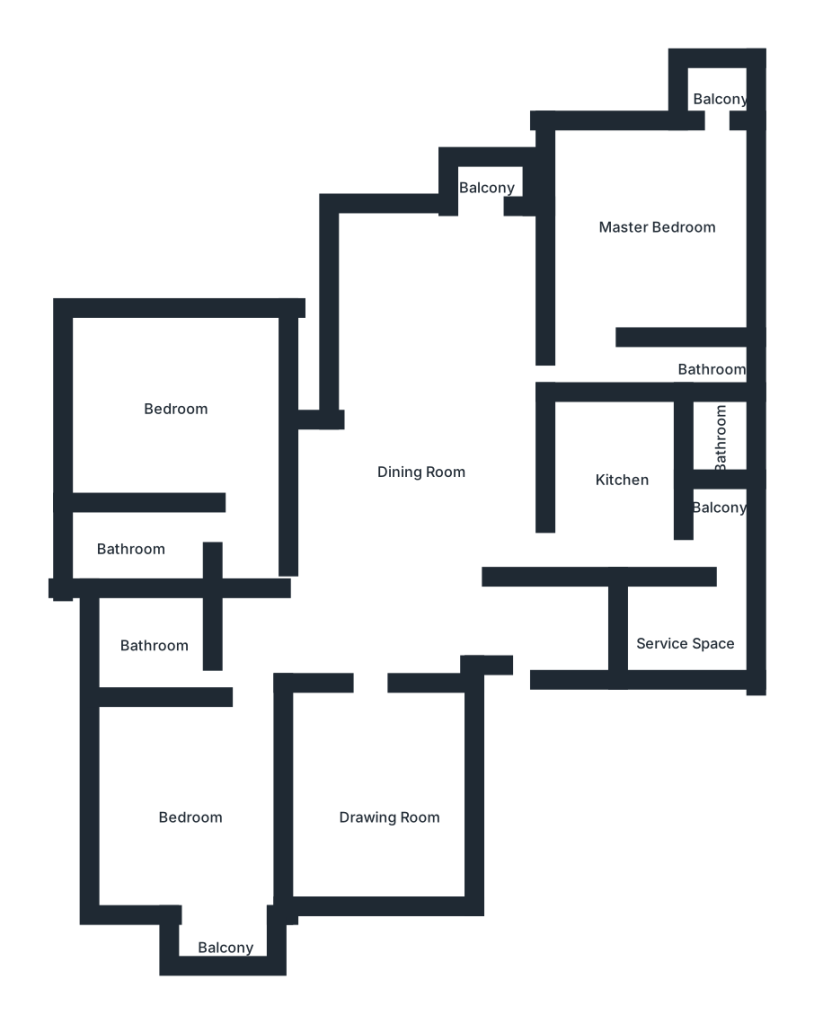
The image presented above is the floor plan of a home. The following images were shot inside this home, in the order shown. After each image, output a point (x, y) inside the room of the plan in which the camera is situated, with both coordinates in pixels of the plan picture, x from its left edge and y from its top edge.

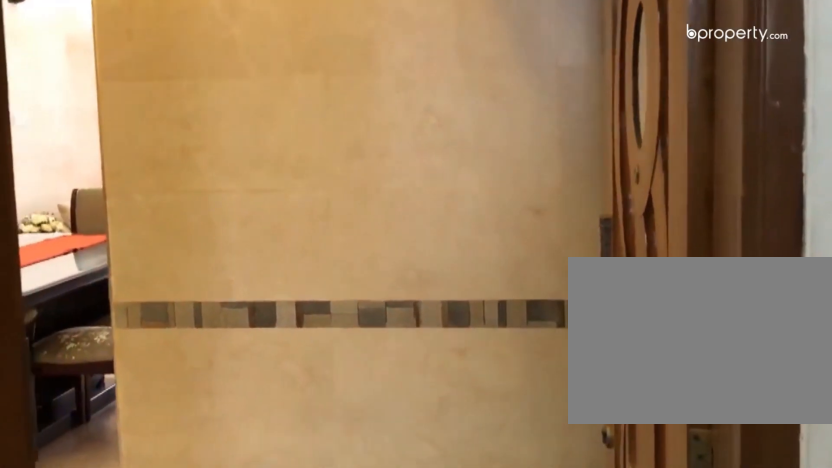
(468, 621)
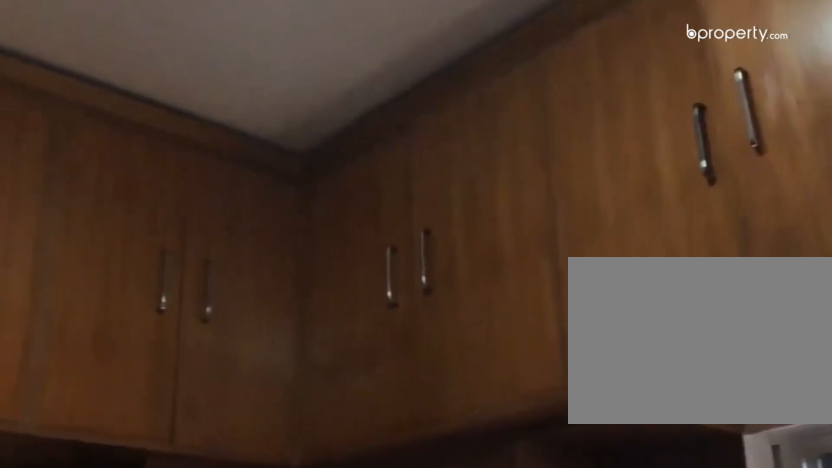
(612, 488)
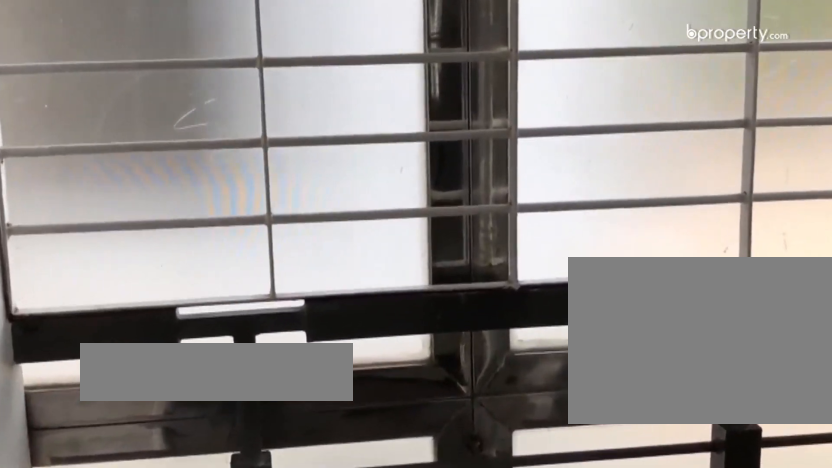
(212, 942)
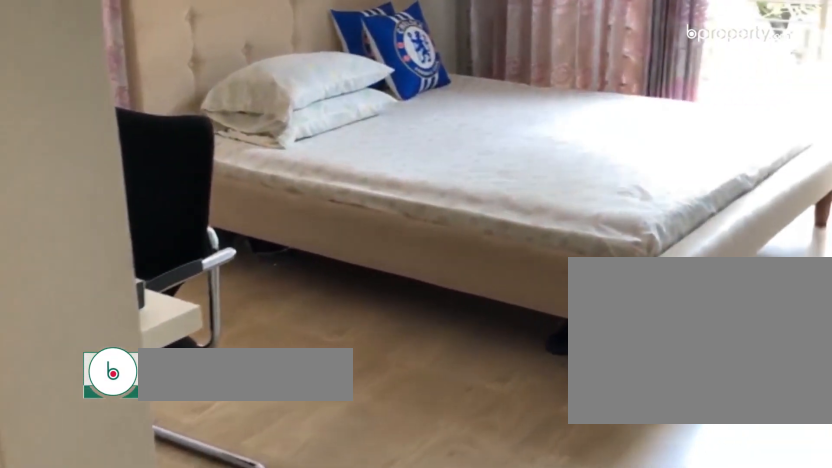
(192, 420)
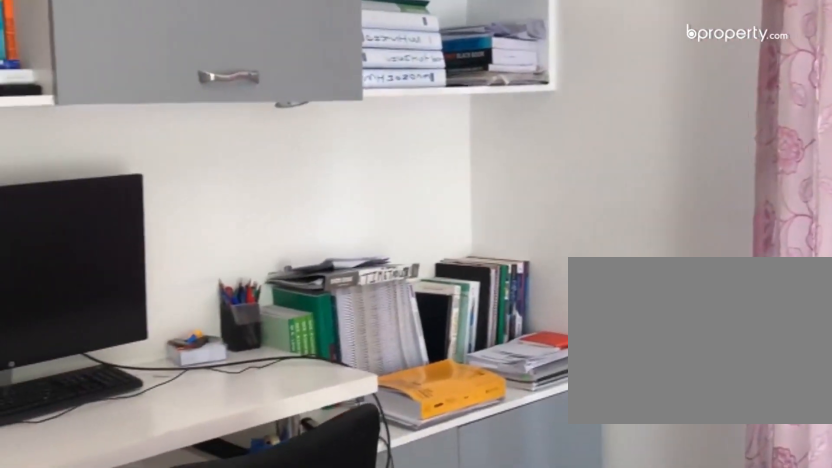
(192, 420)
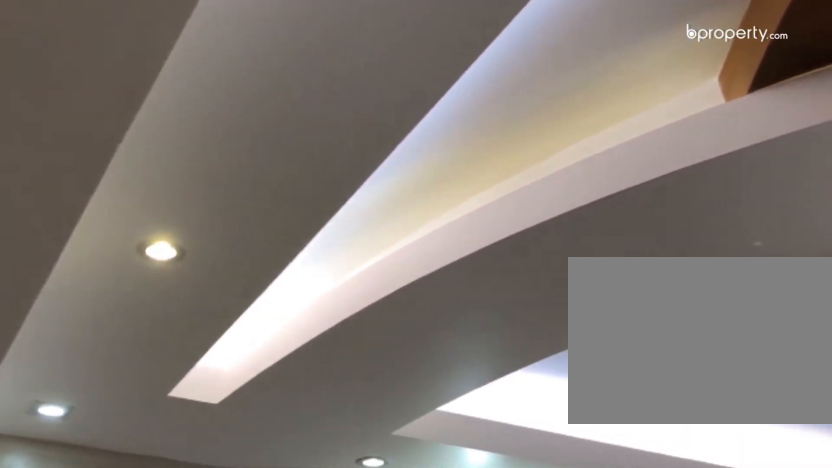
(454, 348)
